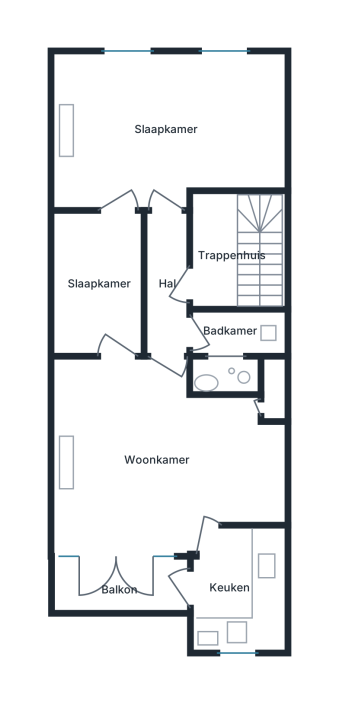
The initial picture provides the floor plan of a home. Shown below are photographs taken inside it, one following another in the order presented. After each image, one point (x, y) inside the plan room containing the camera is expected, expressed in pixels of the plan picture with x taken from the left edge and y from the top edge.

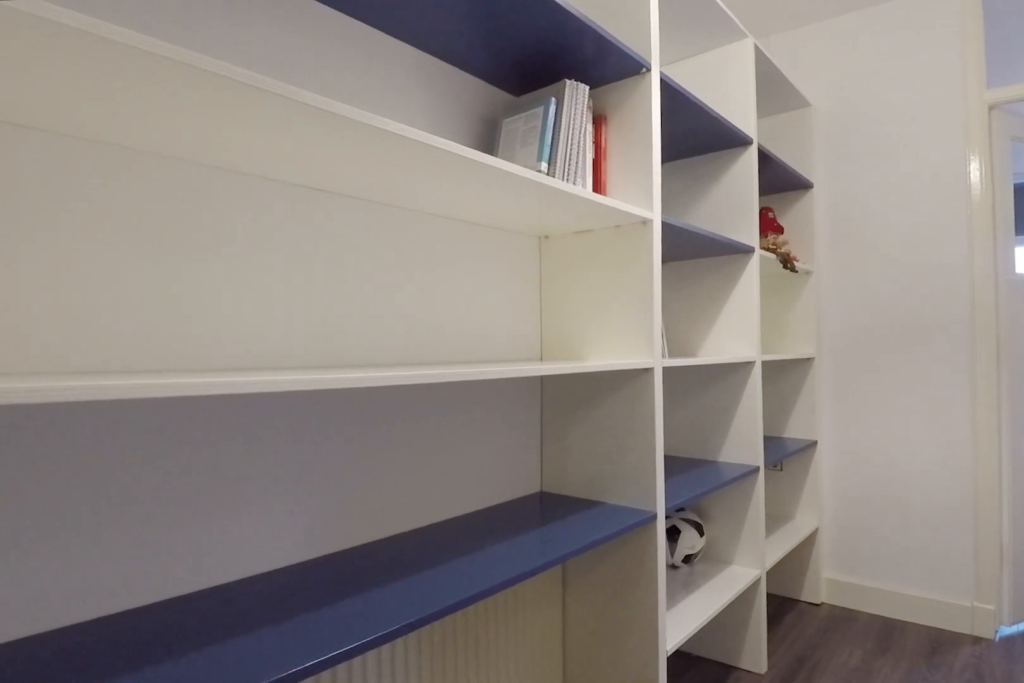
(99, 283)
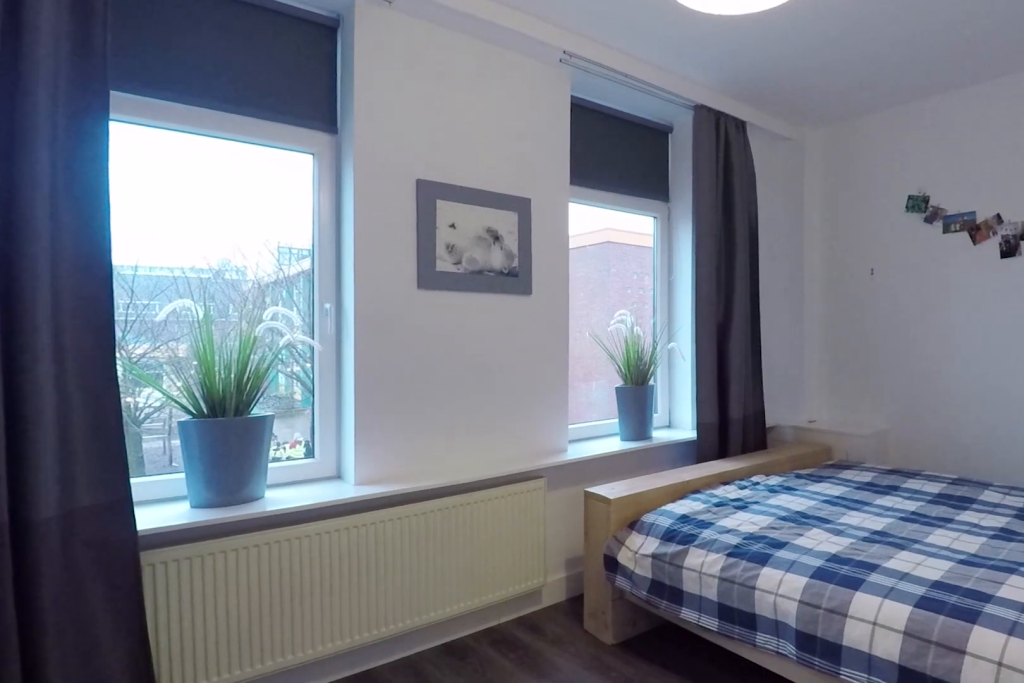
(168, 128)
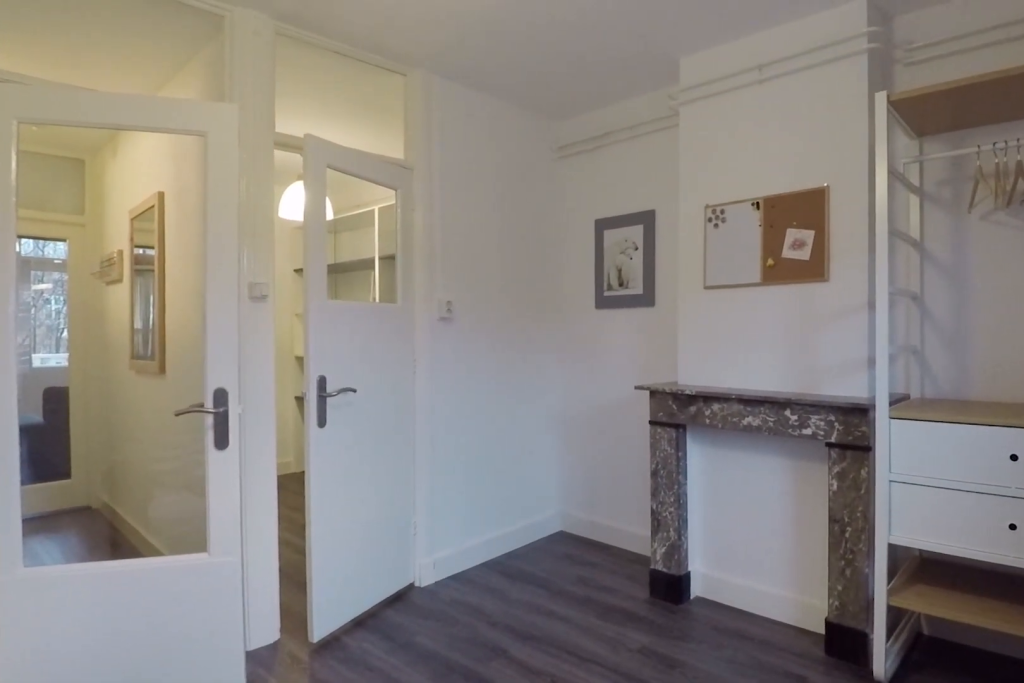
(168, 128)
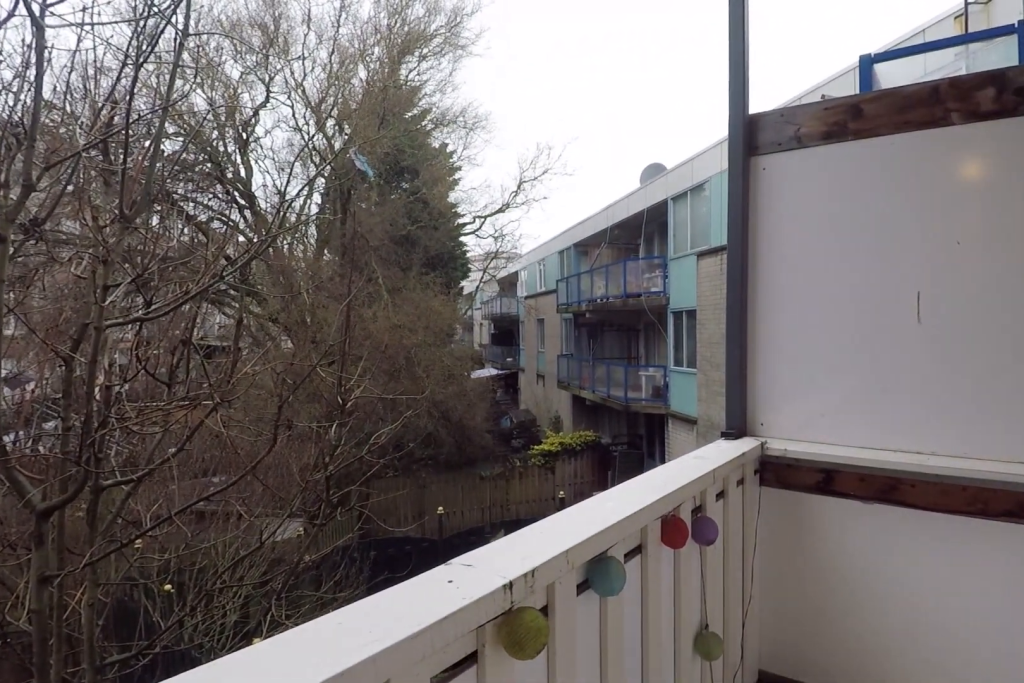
(118, 589)
